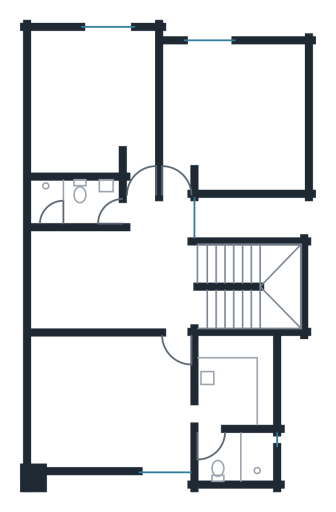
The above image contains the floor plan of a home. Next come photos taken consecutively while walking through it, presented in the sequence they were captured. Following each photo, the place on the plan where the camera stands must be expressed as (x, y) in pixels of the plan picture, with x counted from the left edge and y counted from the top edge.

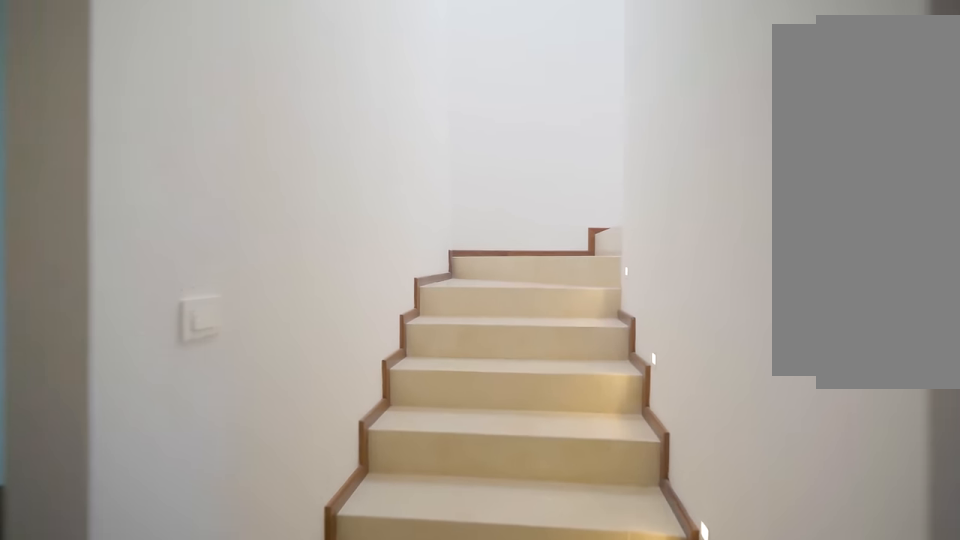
(179, 277)
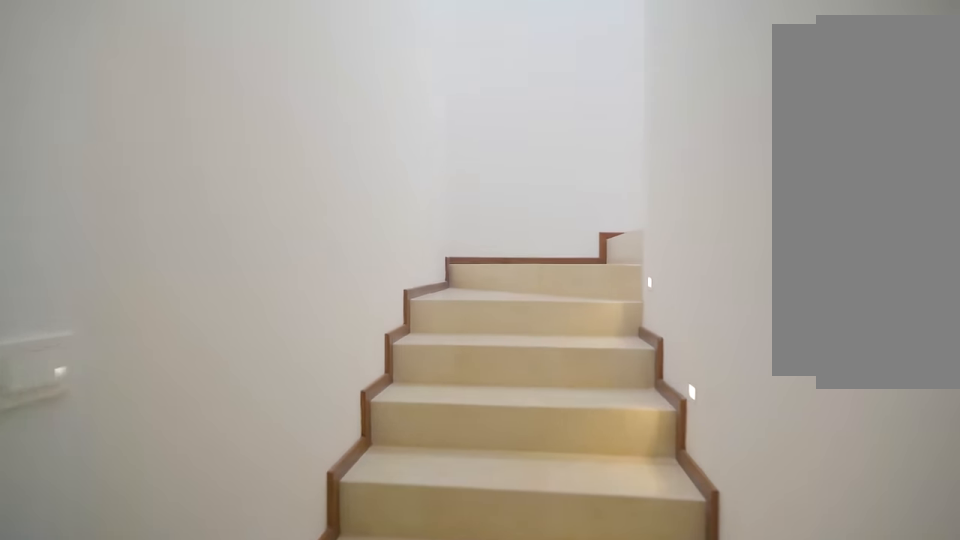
(191, 277)
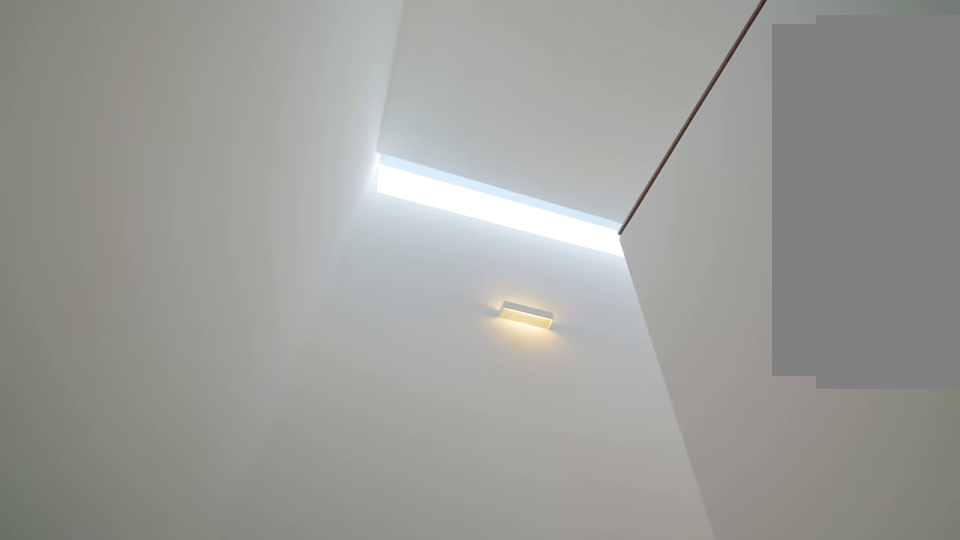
(254, 268)
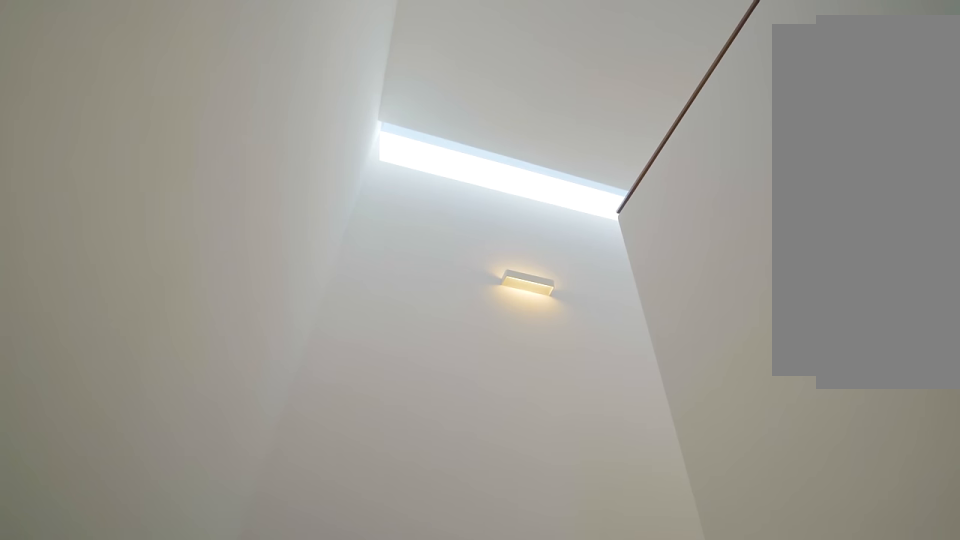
(246, 266)
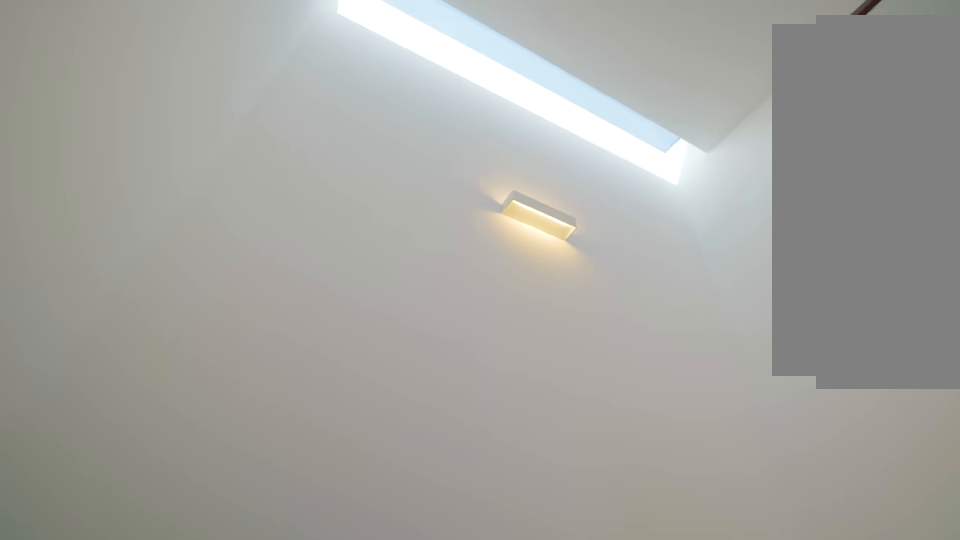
(248, 266)
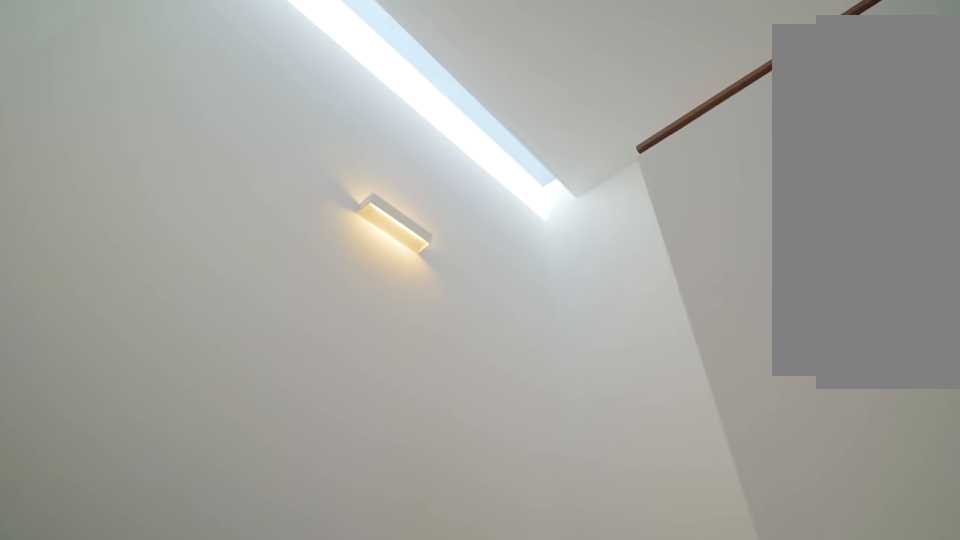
(264, 266)
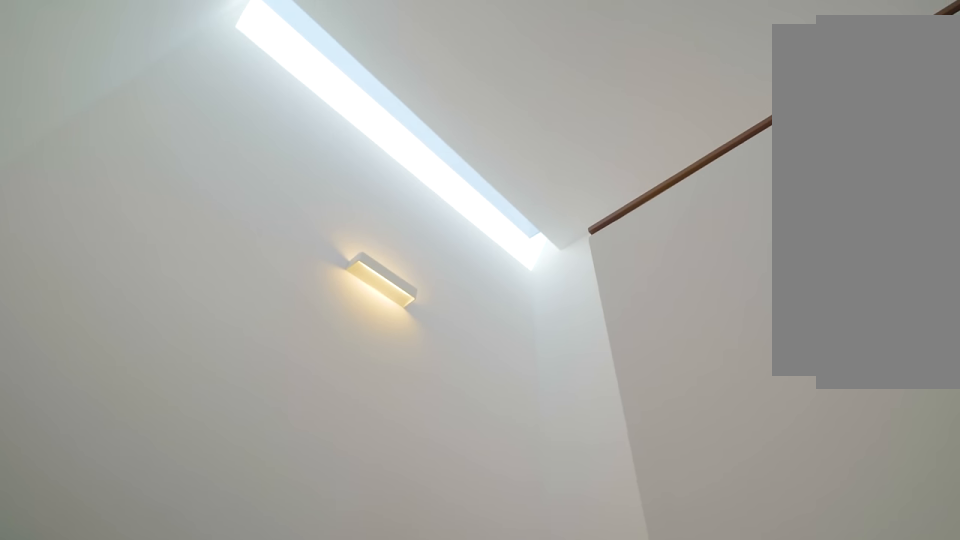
(264, 266)
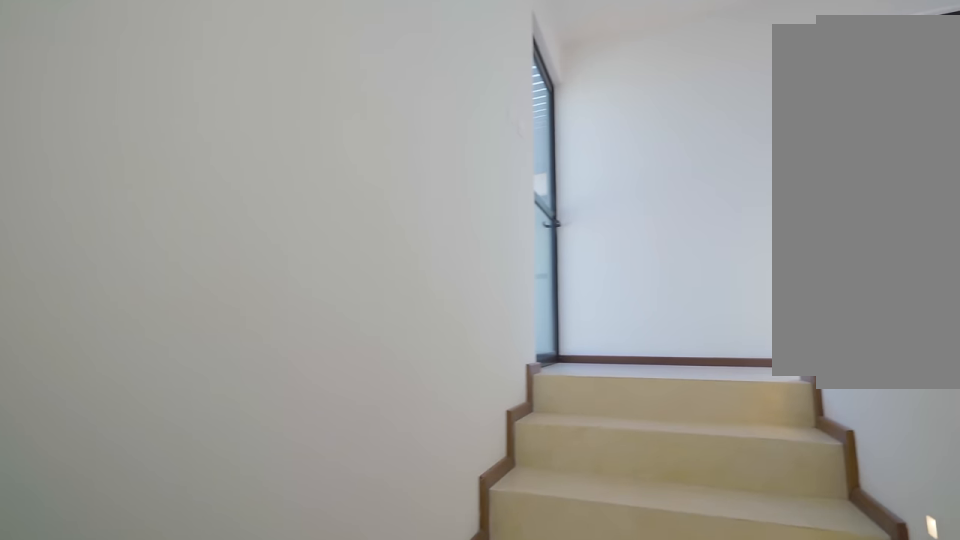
(278, 281)
